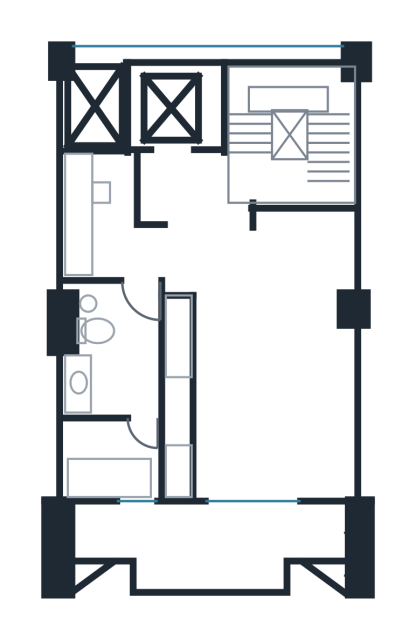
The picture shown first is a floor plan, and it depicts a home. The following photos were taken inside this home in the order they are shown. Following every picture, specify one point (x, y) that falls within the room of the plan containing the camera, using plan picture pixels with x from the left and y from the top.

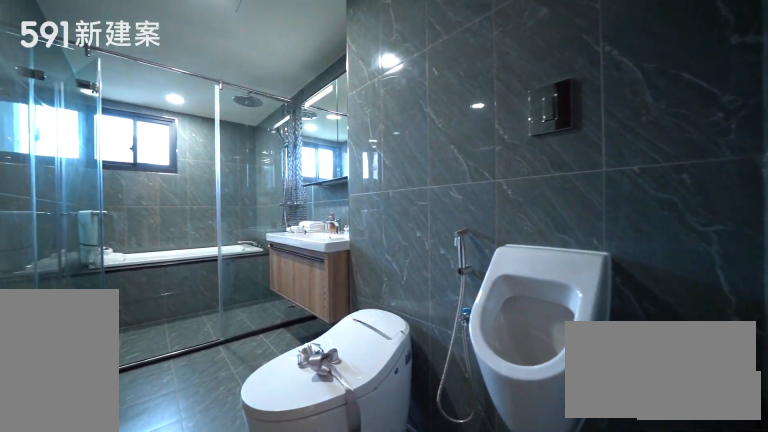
(109, 388)
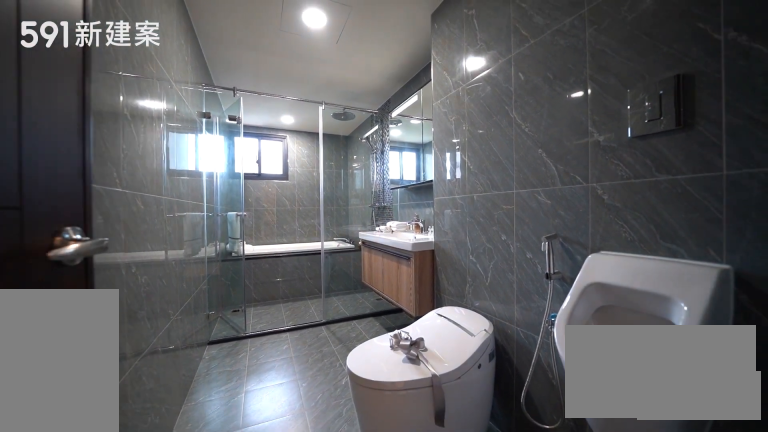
(109, 388)
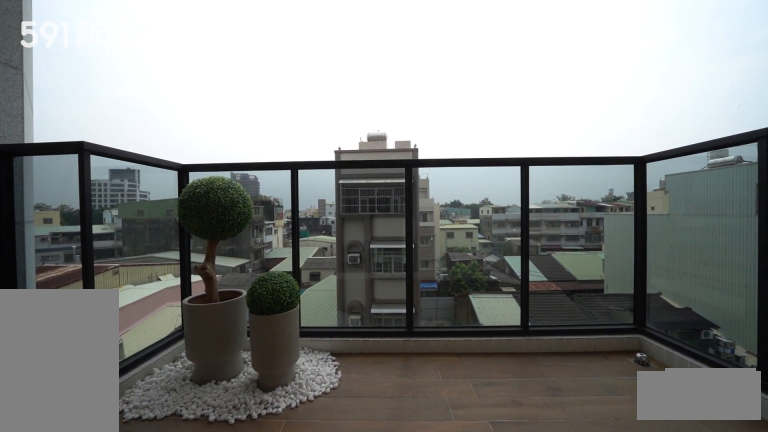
(208, 547)
